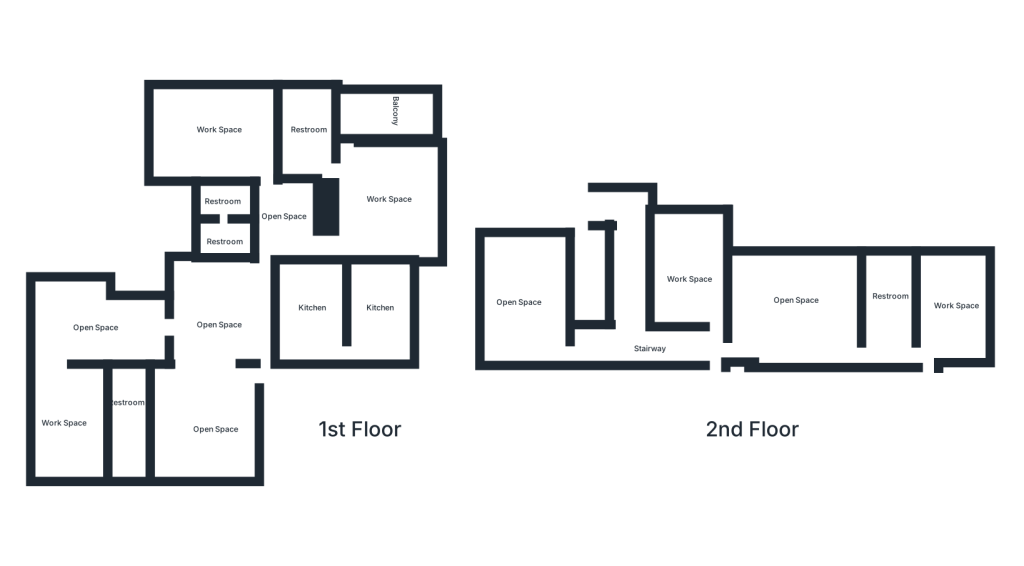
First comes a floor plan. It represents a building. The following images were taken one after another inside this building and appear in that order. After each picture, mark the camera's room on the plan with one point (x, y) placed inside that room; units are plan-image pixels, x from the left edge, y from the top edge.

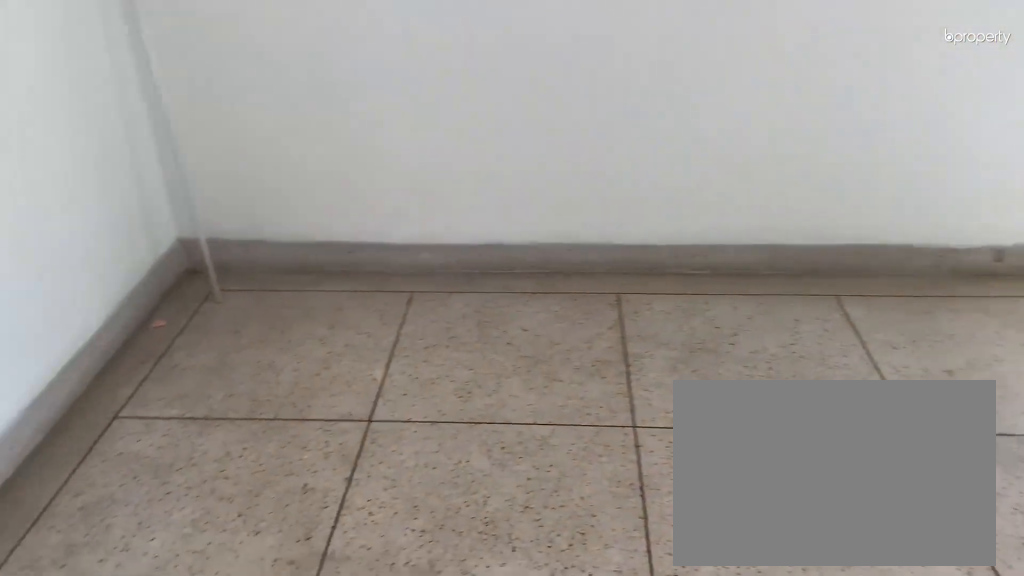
(693, 275)
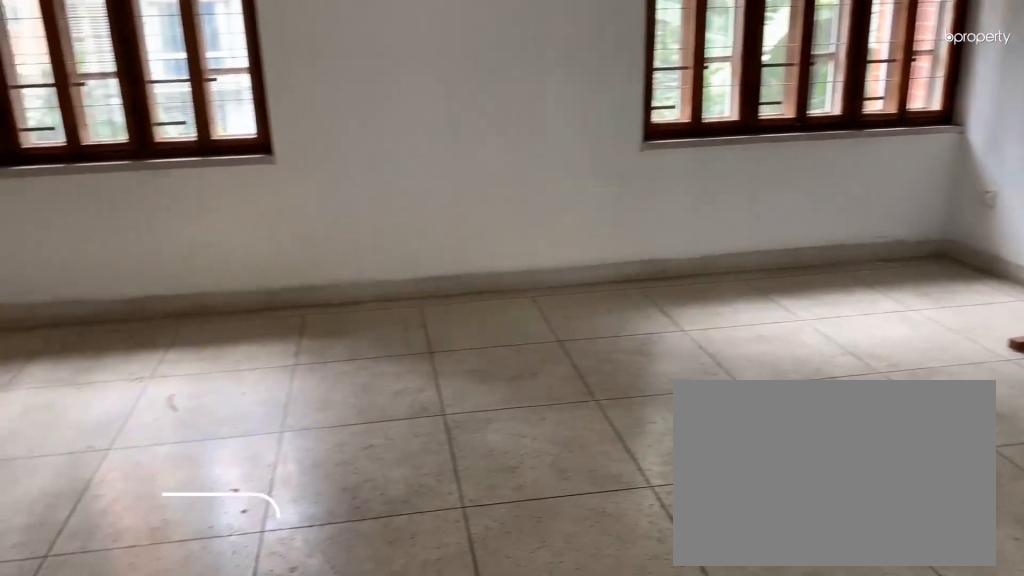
(801, 310)
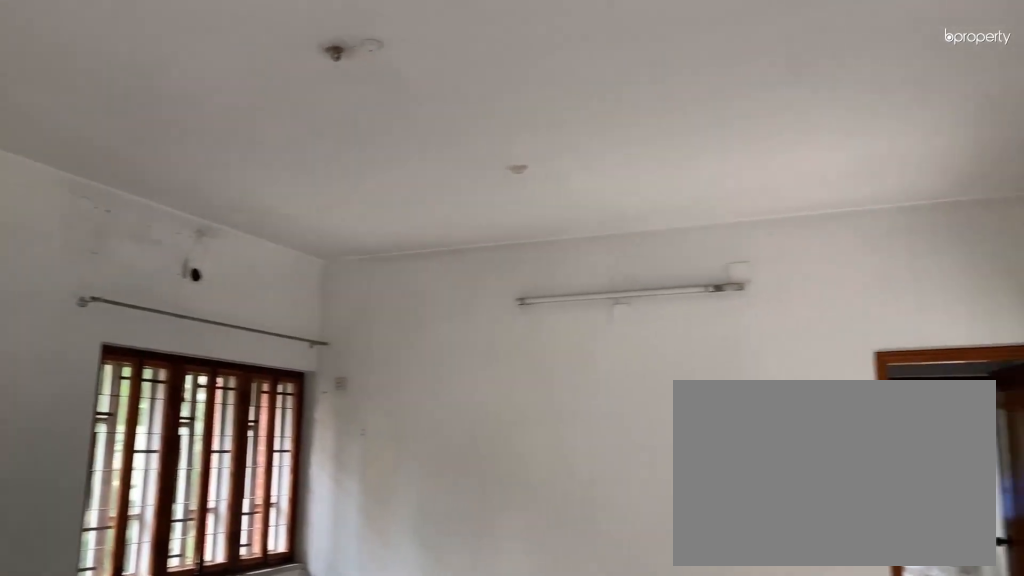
(804, 315)
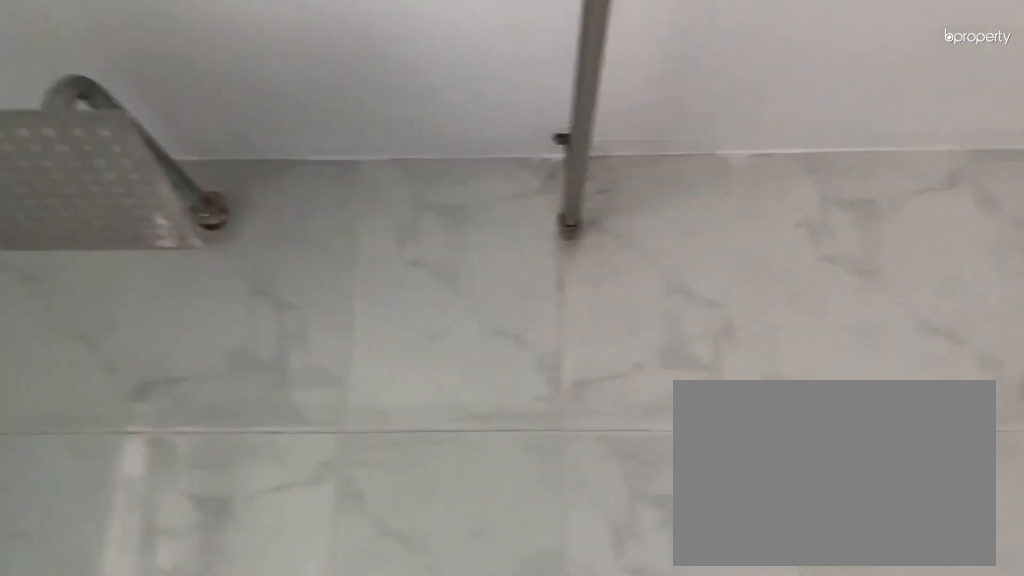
(892, 316)
